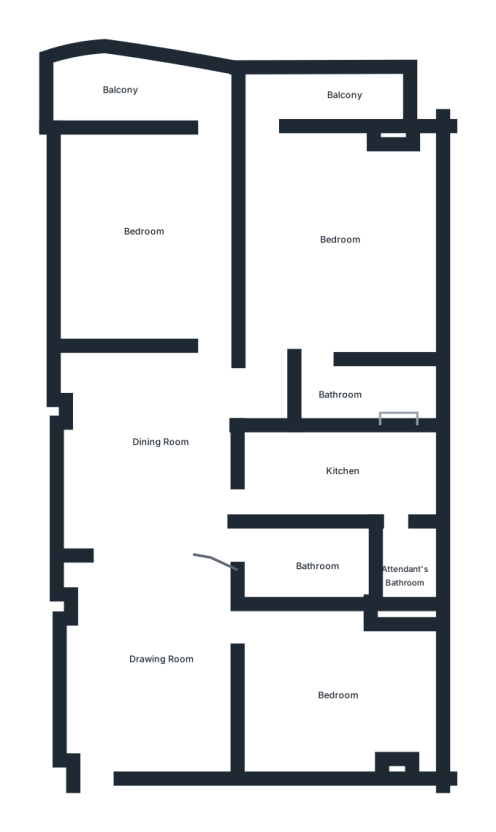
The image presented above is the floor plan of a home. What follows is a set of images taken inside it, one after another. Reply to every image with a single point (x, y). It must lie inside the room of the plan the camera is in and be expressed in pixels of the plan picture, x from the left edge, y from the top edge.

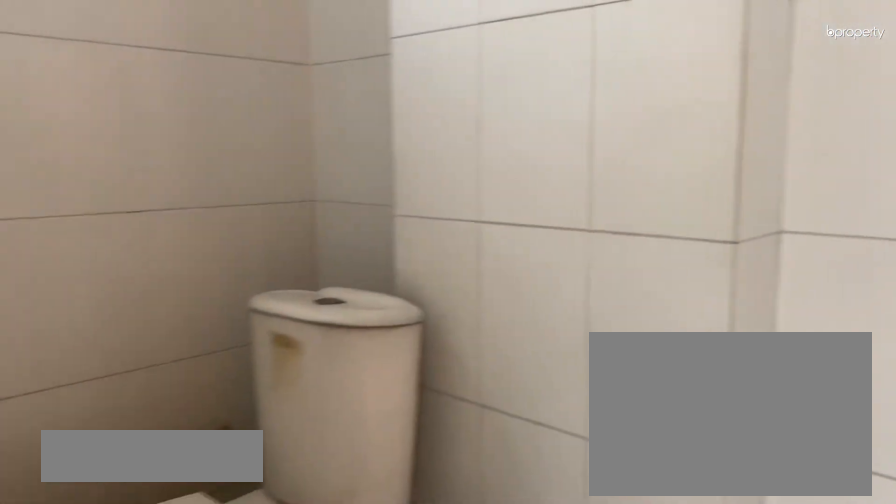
(357, 395)
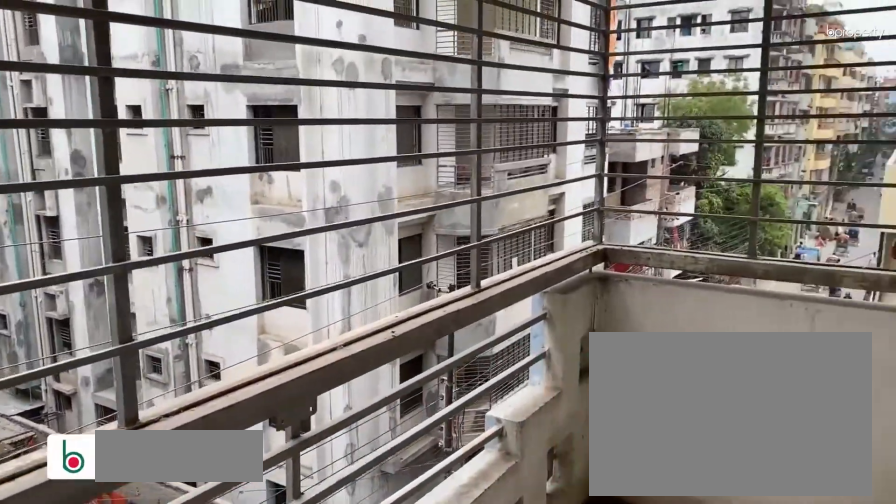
(340, 101)
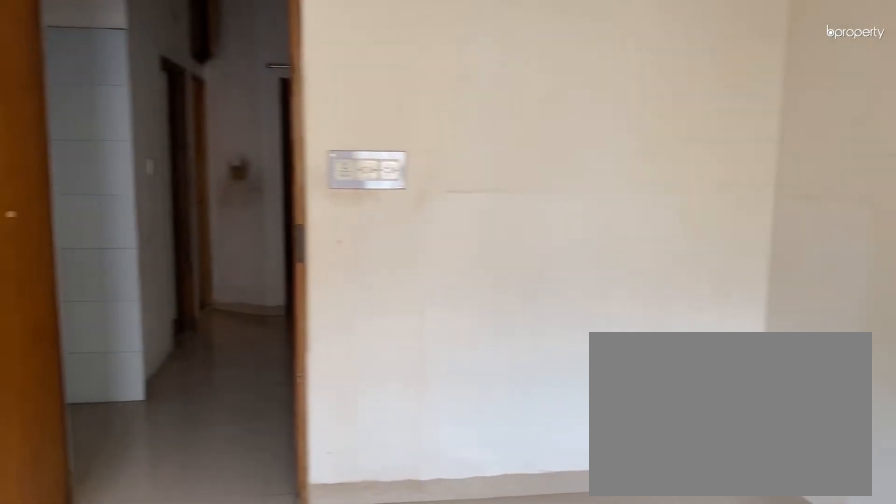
(147, 220)
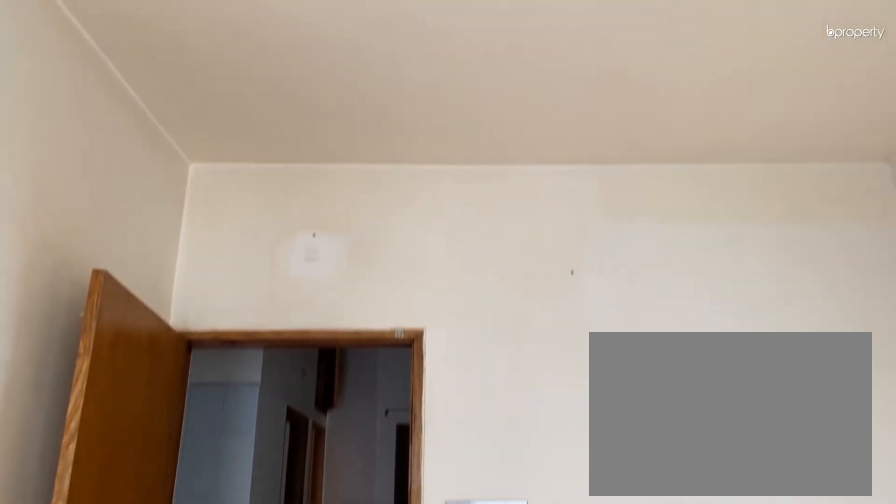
(147, 220)
